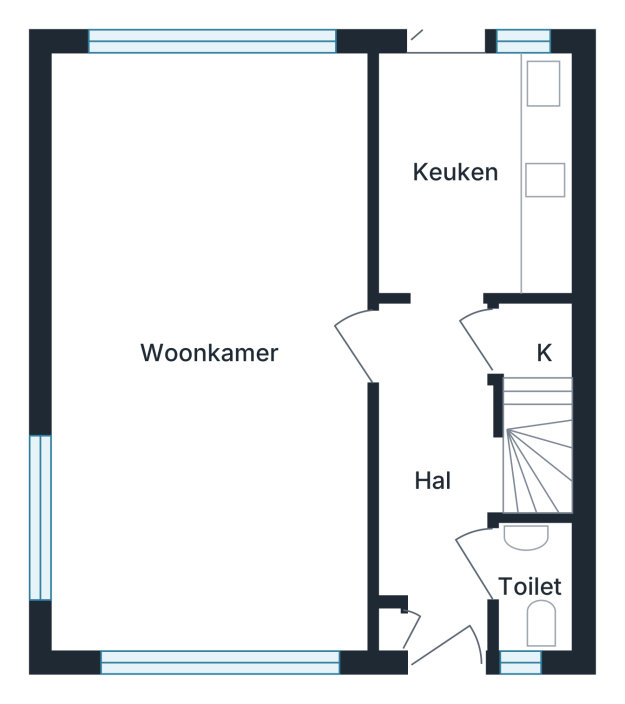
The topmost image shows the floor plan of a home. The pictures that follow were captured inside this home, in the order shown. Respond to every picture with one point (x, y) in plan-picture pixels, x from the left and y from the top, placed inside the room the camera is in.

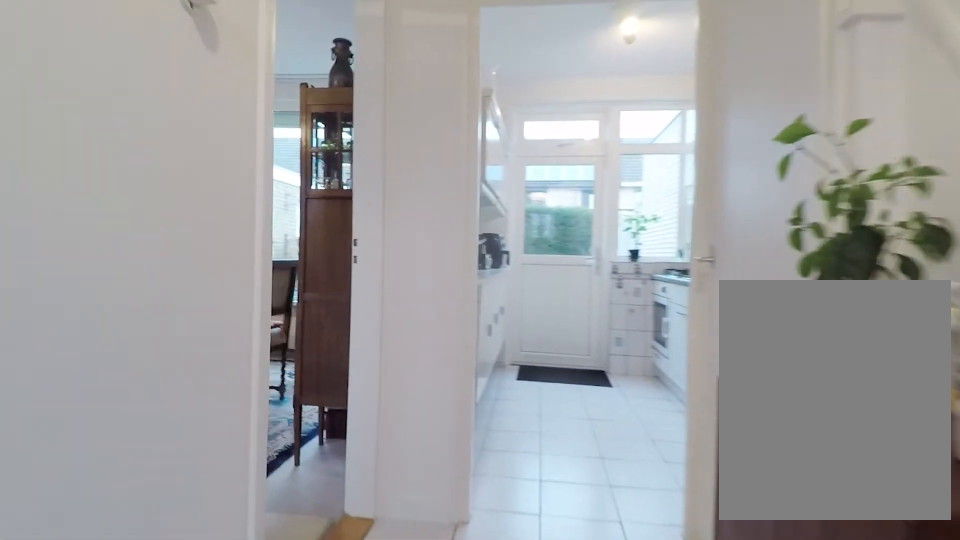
(435, 478)
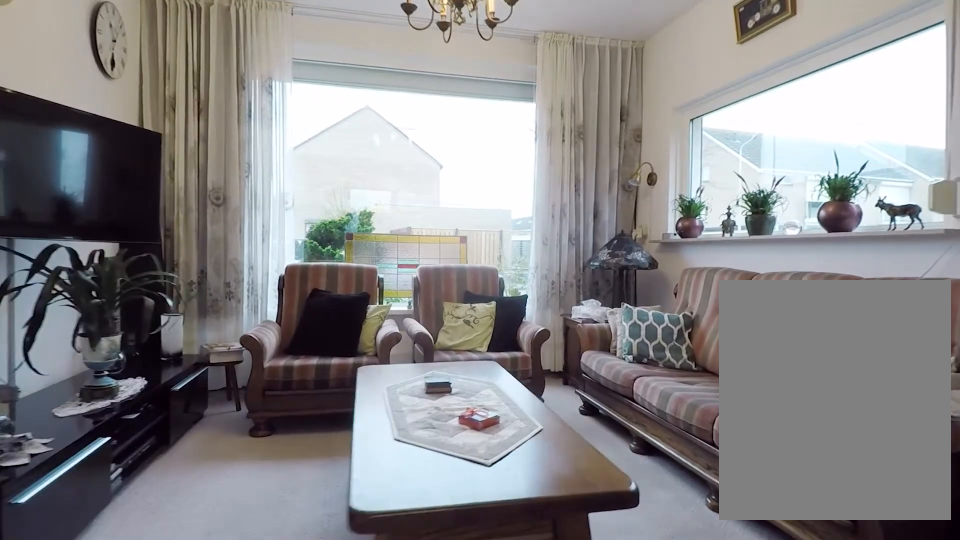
(210, 352)
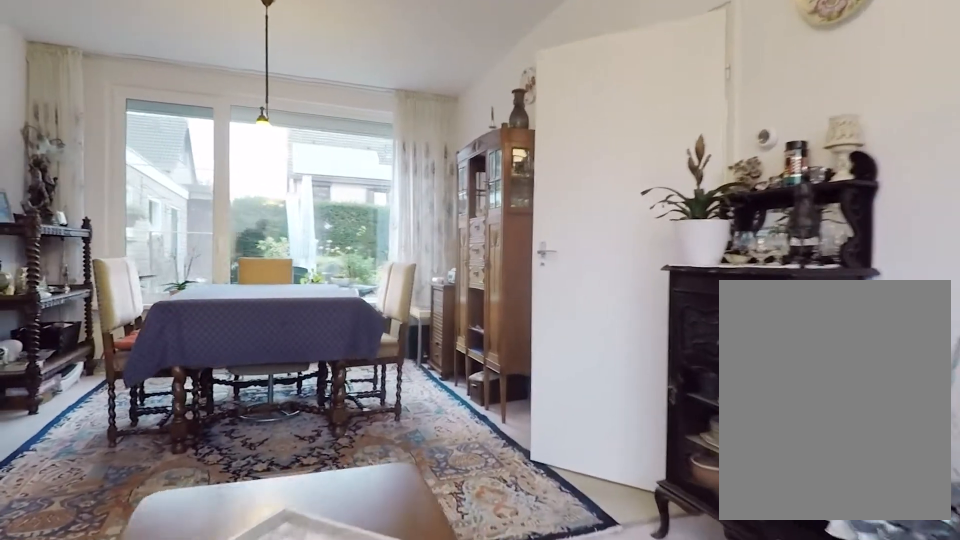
(210, 352)
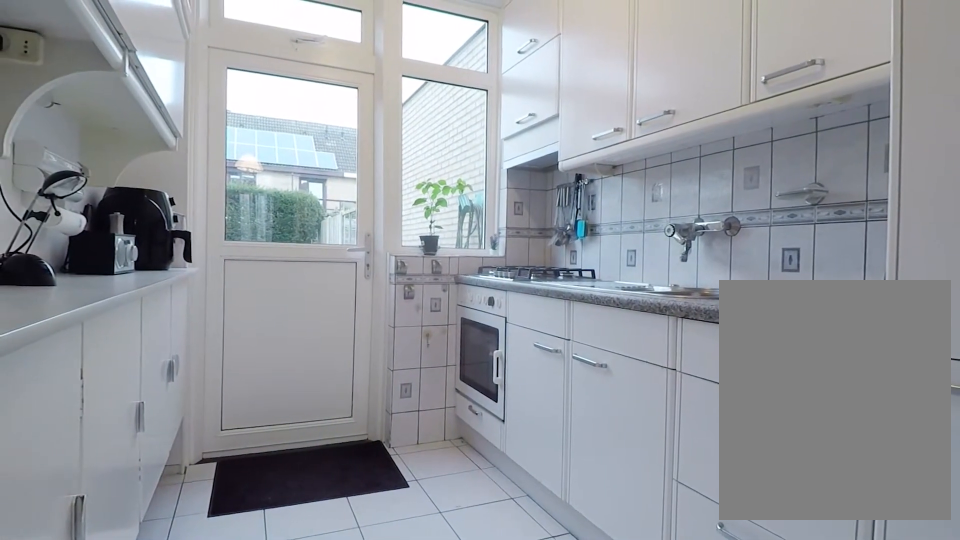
(474, 173)
